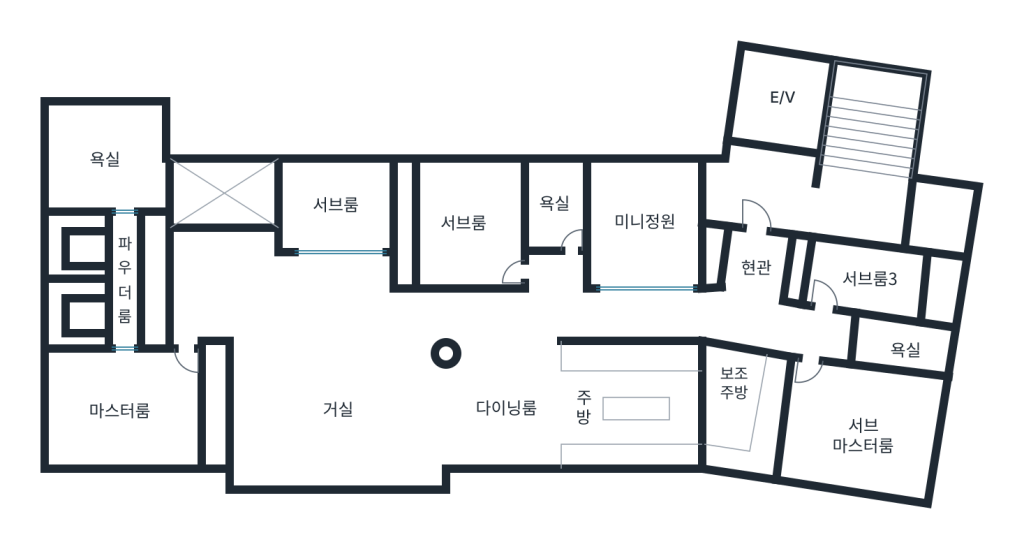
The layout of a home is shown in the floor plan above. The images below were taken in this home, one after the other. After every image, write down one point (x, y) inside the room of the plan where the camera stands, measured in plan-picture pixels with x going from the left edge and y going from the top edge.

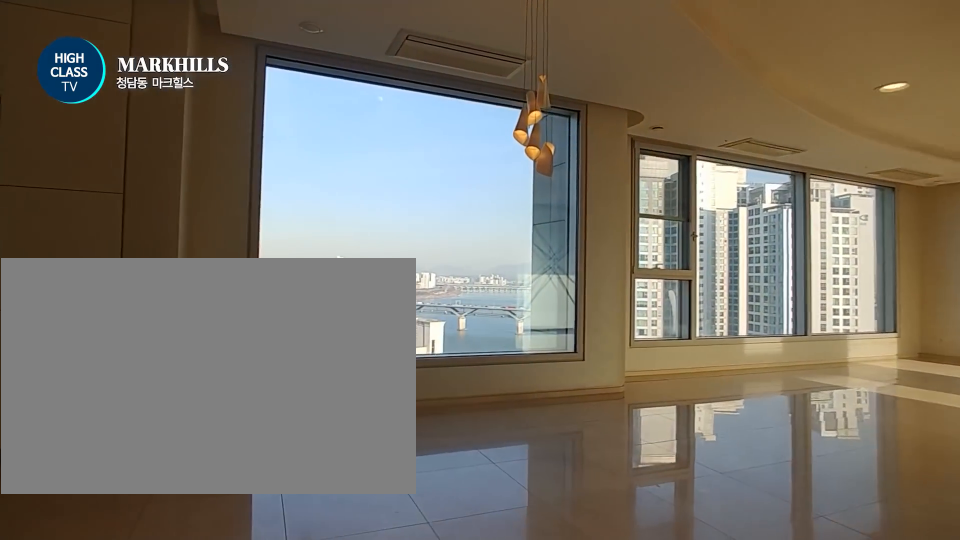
(316, 371)
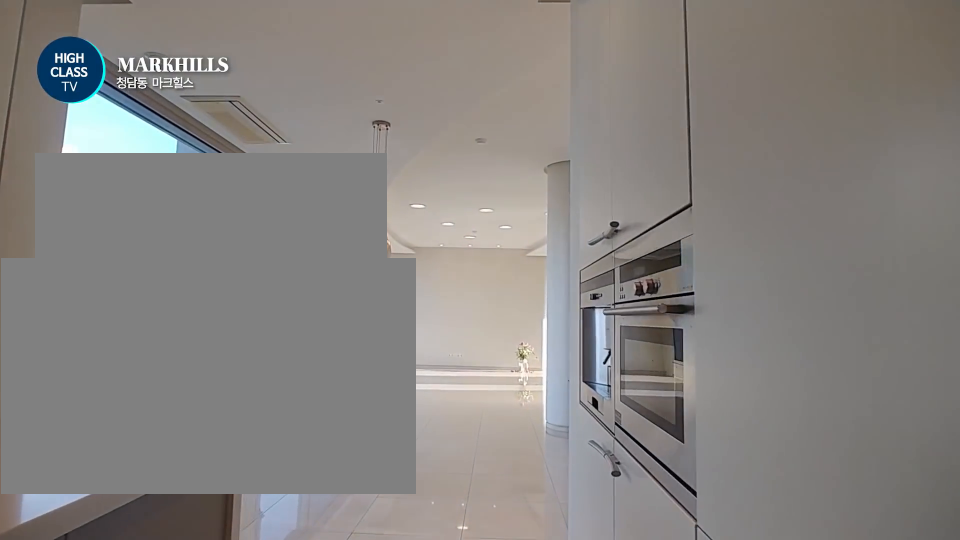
(573, 407)
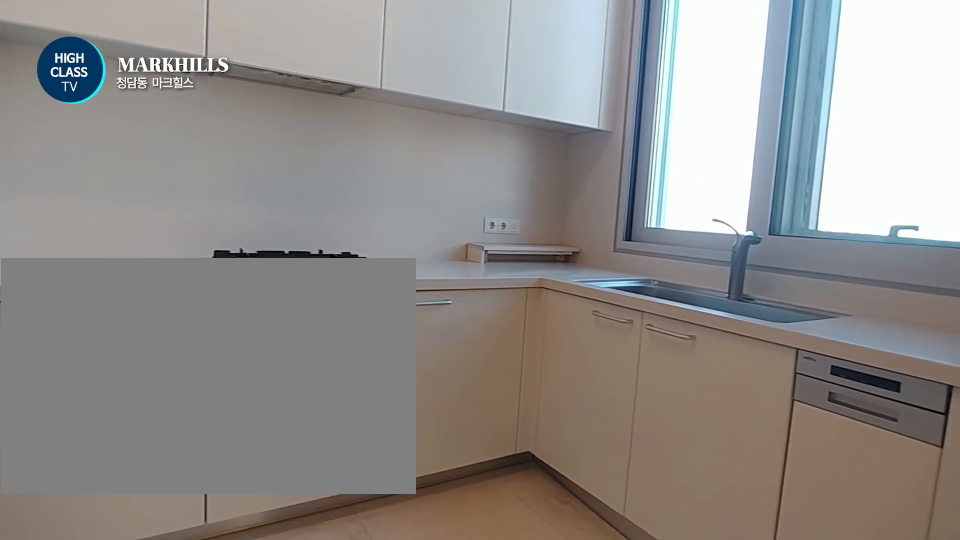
(742, 408)
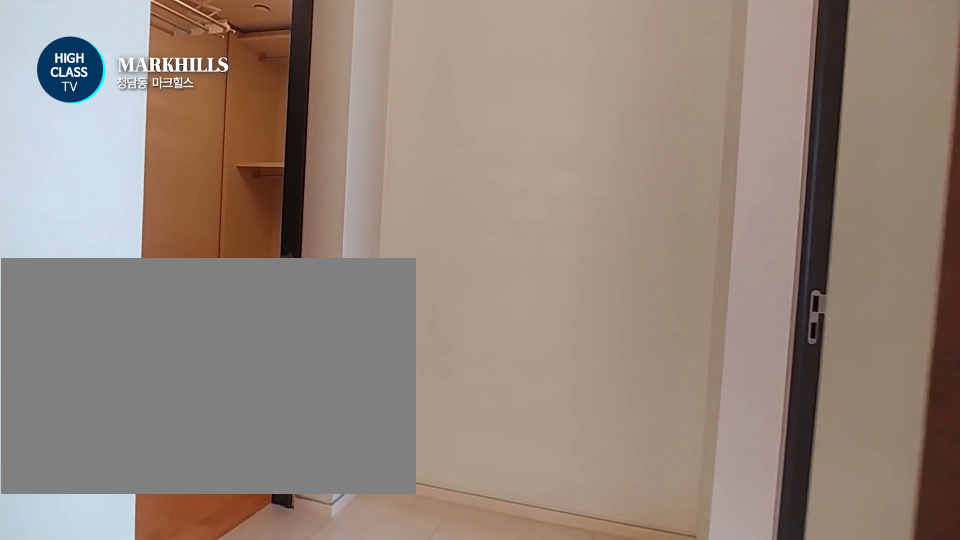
(757, 287)
